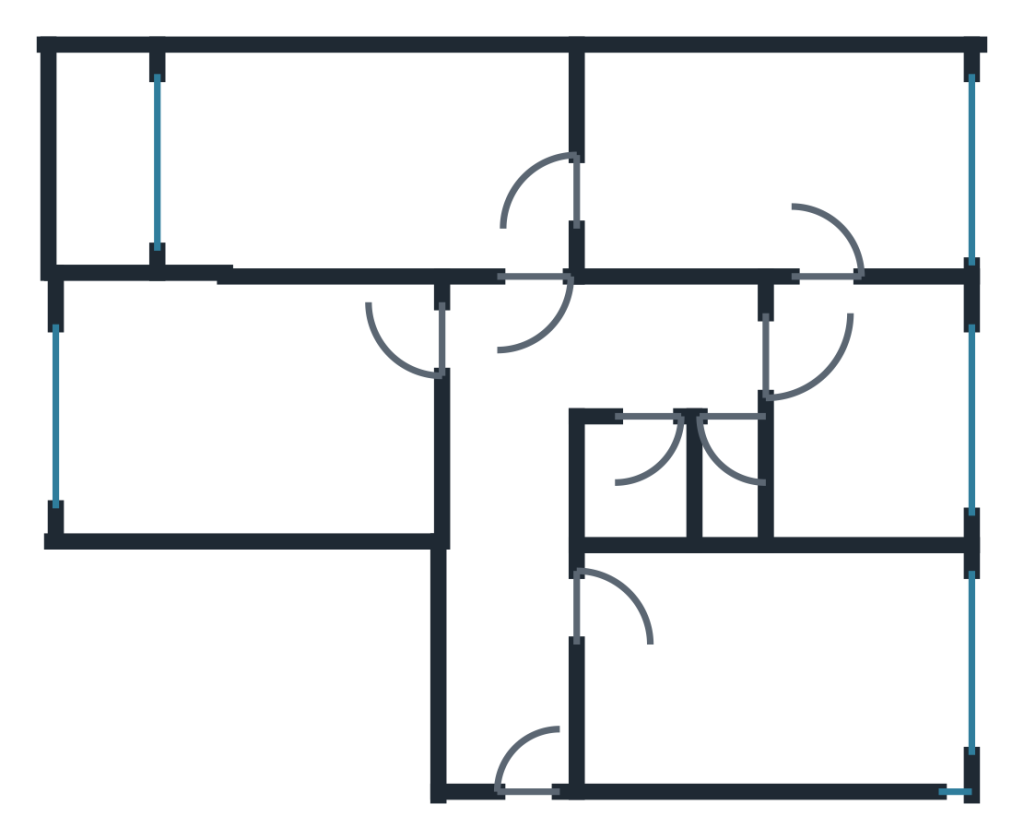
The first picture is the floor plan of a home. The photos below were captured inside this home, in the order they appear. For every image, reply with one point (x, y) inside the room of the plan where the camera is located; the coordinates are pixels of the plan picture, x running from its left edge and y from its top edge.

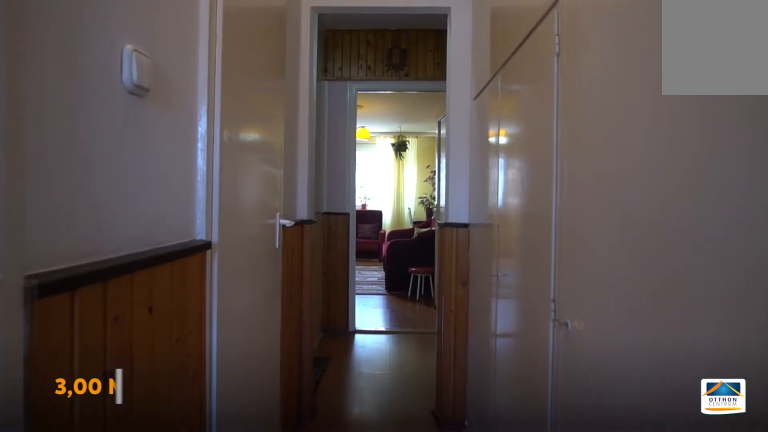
(659, 342)
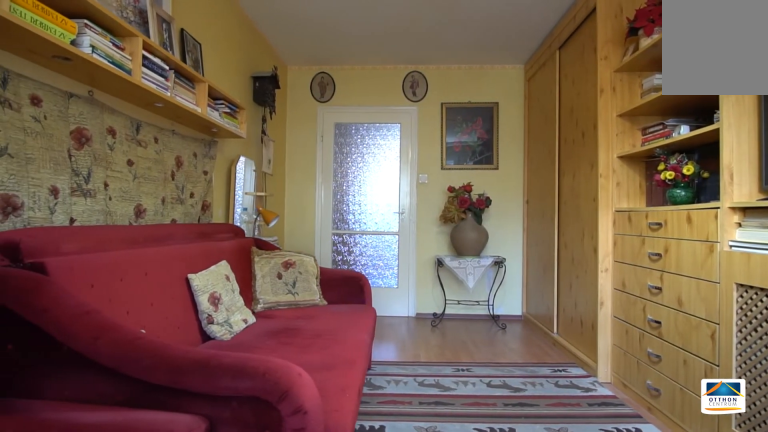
(232, 401)
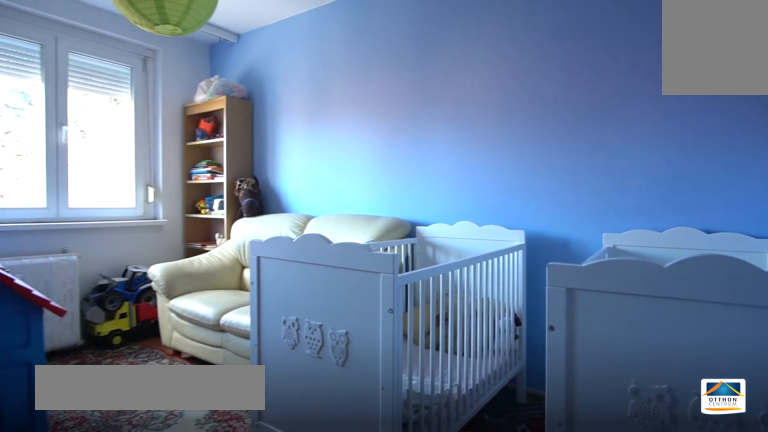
(792, 666)
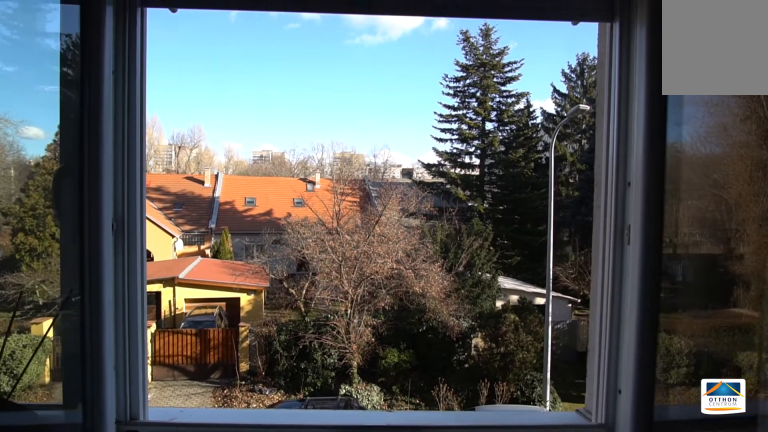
(806, 195)
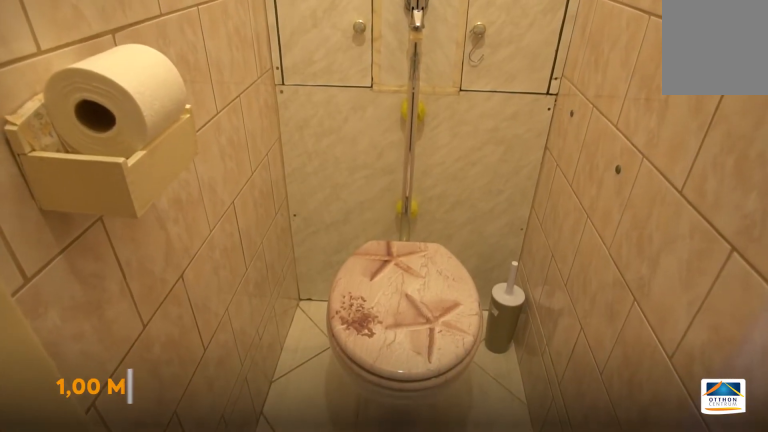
(733, 490)
